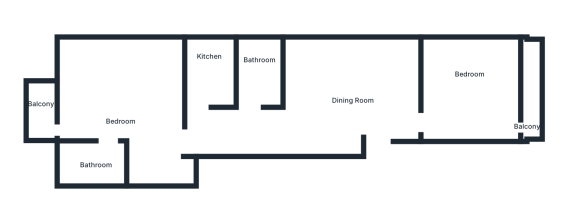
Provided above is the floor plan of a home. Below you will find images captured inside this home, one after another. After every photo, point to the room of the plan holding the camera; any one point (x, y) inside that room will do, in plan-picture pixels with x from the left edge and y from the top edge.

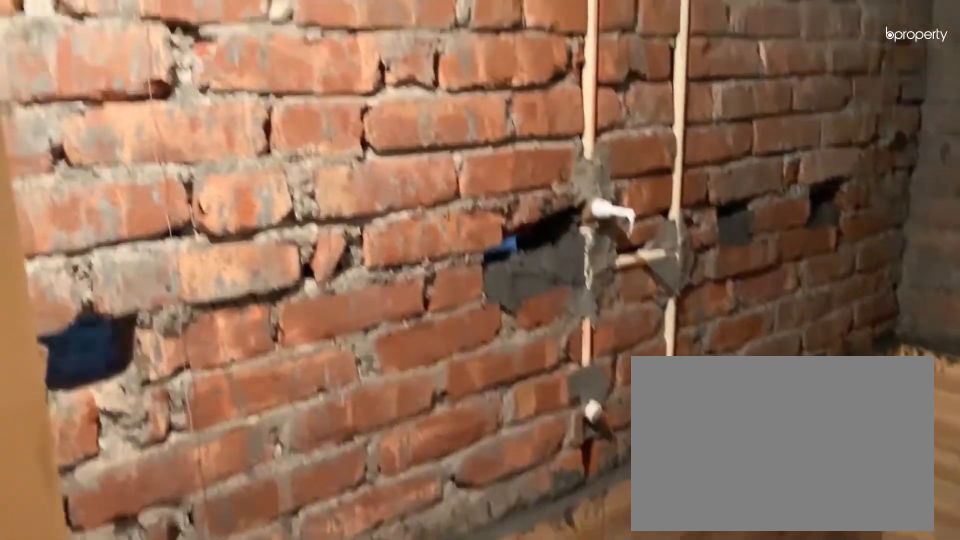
(264, 68)
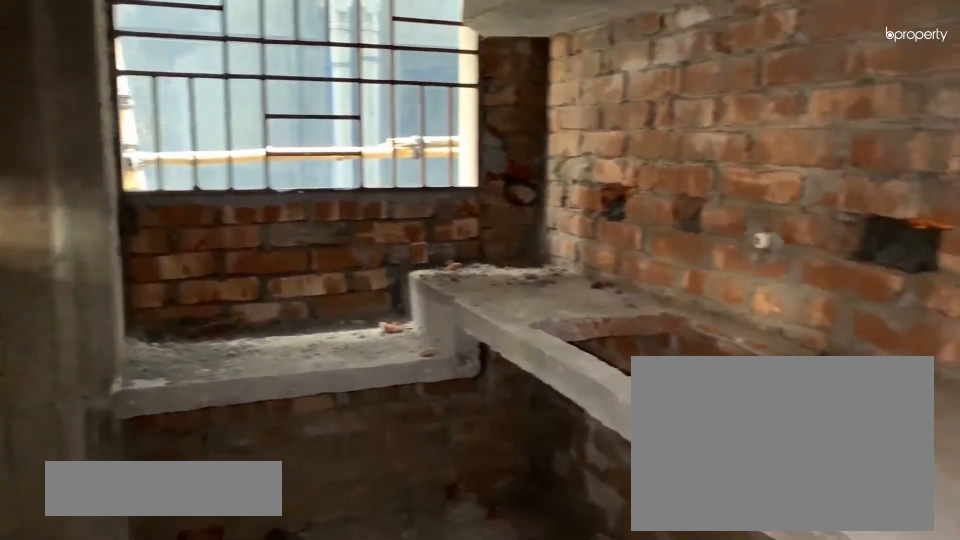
(208, 64)
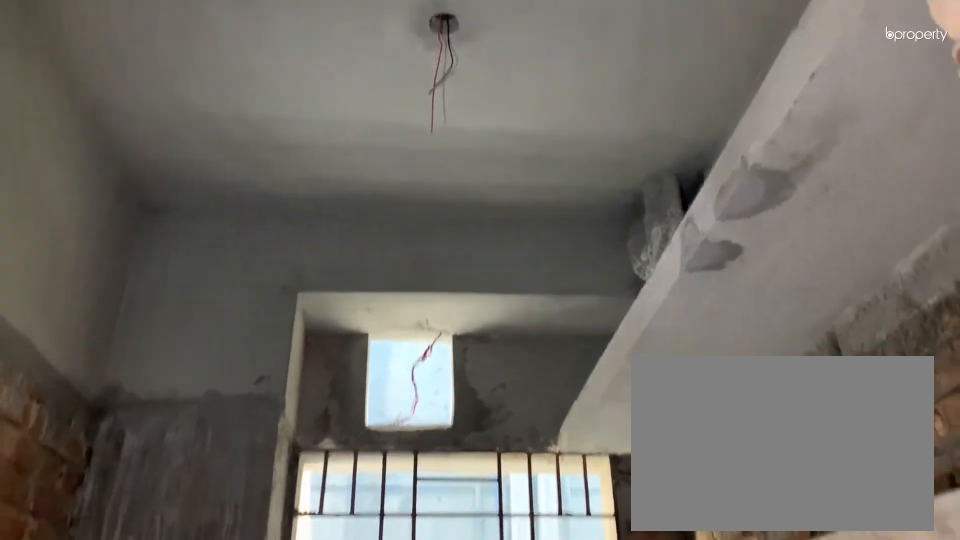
(208, 64)
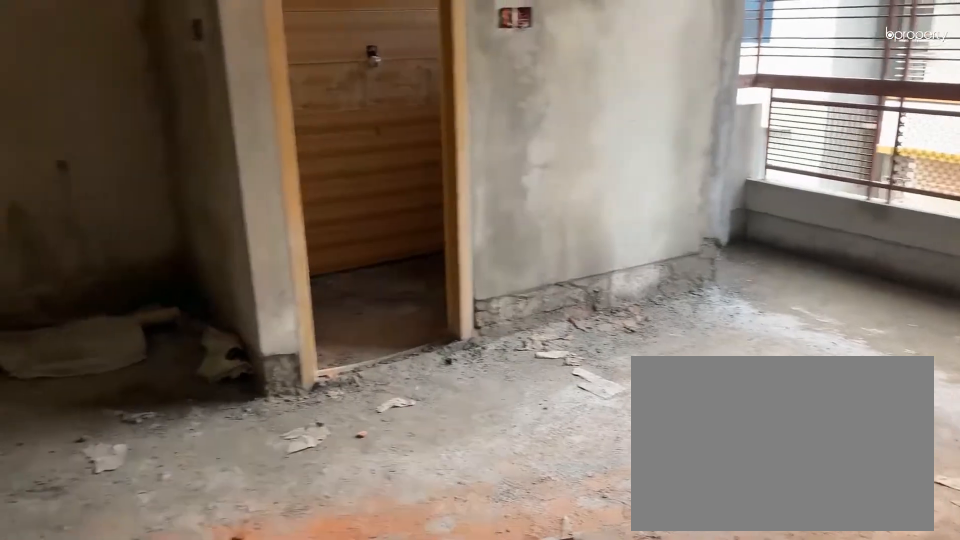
(130, 100)
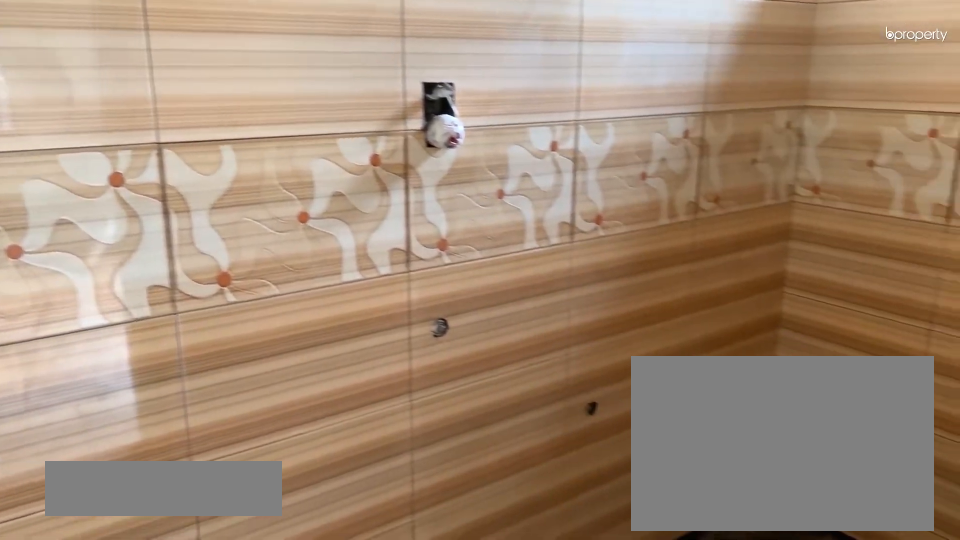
(94, 161)
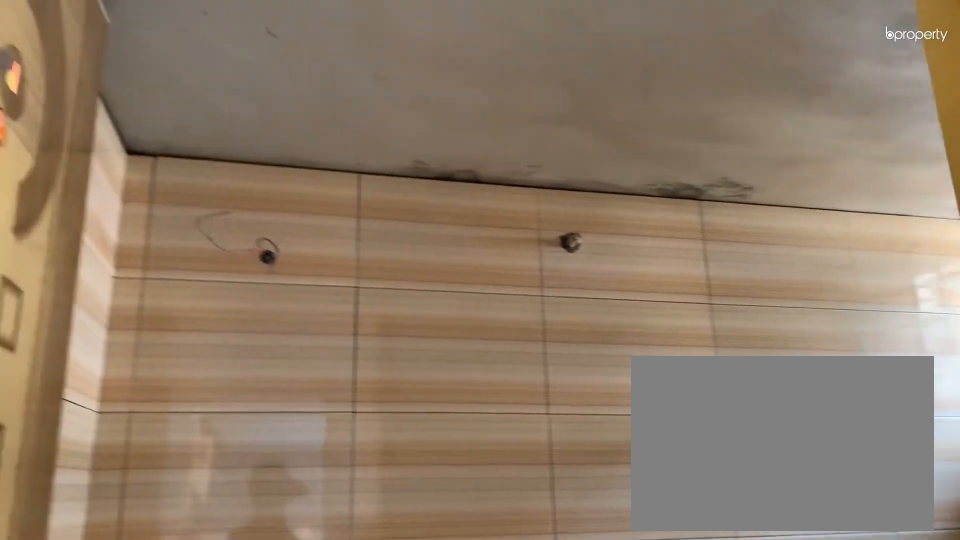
(94, 161)
